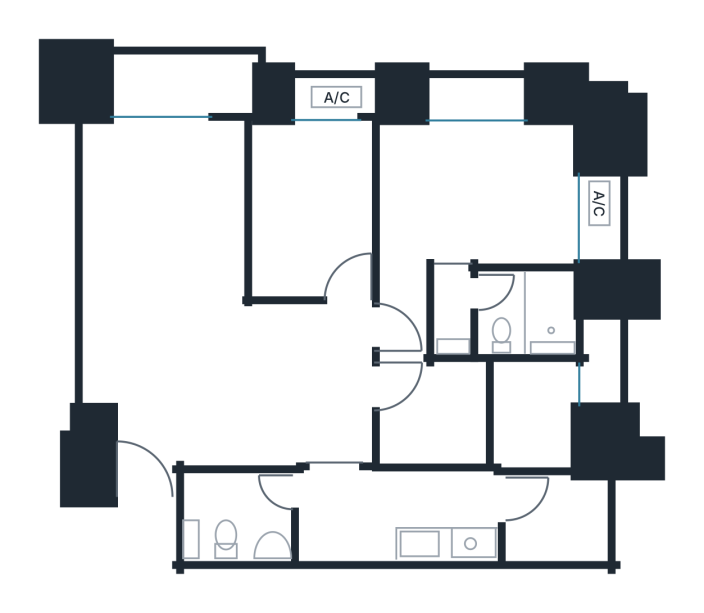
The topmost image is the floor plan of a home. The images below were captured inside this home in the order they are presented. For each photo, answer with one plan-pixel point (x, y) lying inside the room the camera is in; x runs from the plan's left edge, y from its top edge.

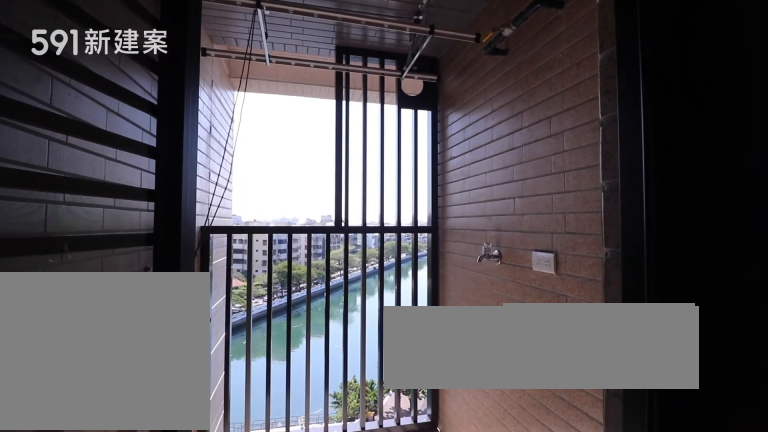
(554, 520)
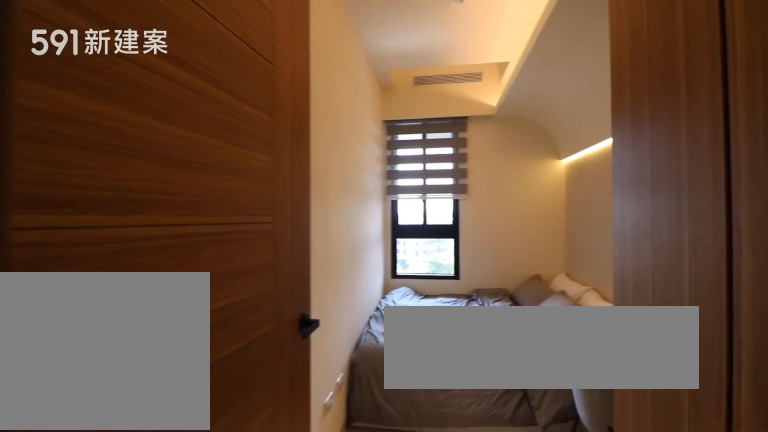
(480, 416)
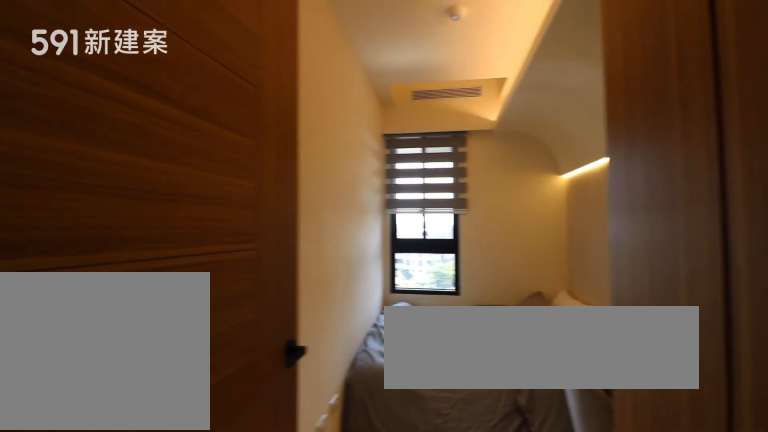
(480, 416)
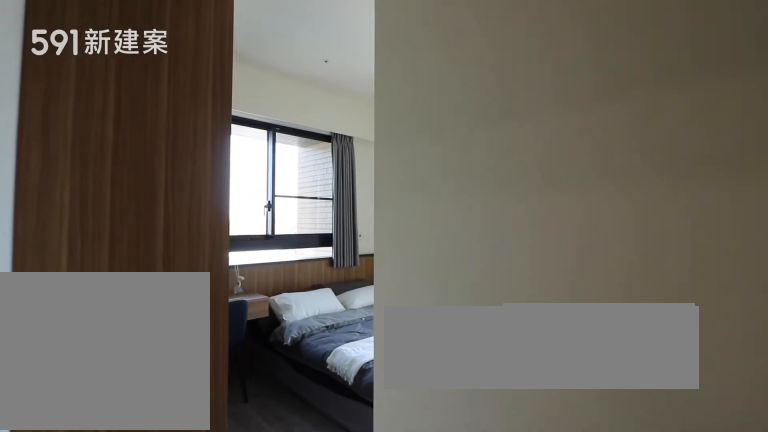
(479, 193)
